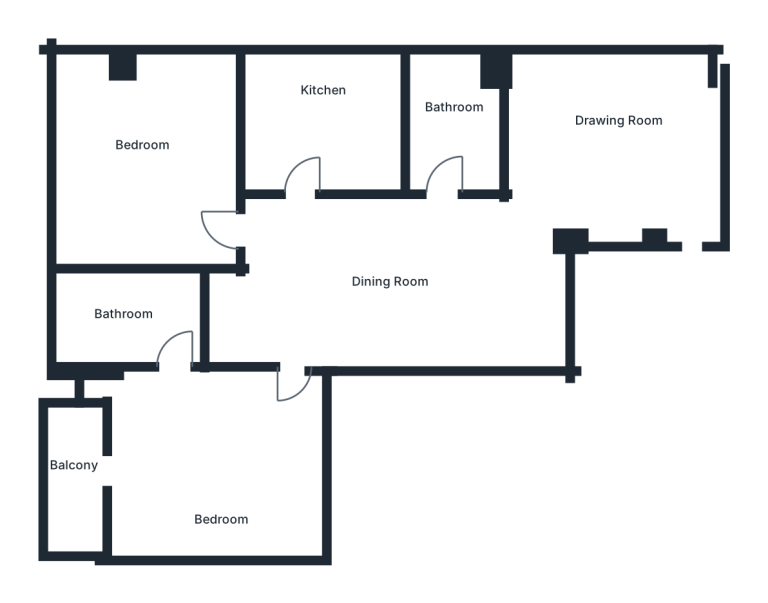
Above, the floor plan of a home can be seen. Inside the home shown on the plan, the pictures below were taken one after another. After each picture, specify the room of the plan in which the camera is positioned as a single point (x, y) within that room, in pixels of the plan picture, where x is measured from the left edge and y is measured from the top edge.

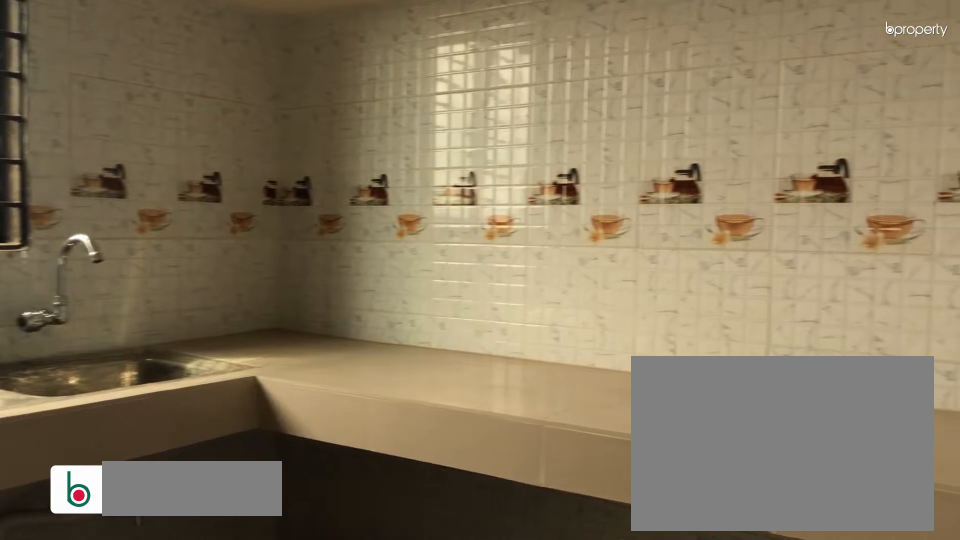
(327, 119)
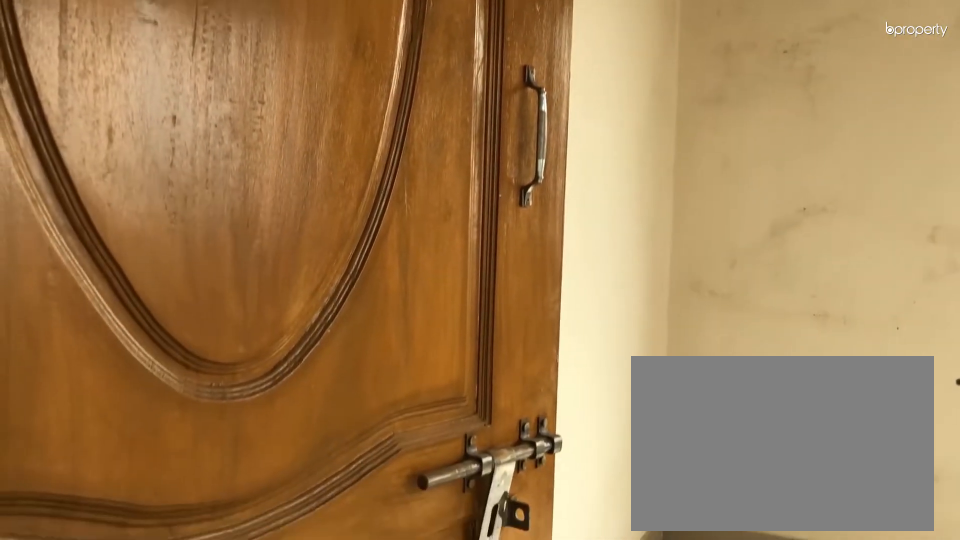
(149, 162)
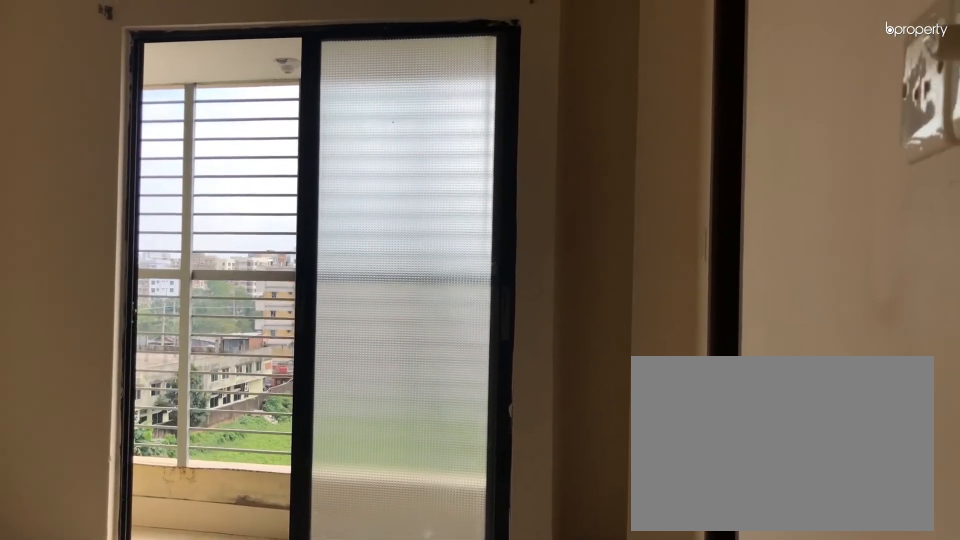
(218, 467)
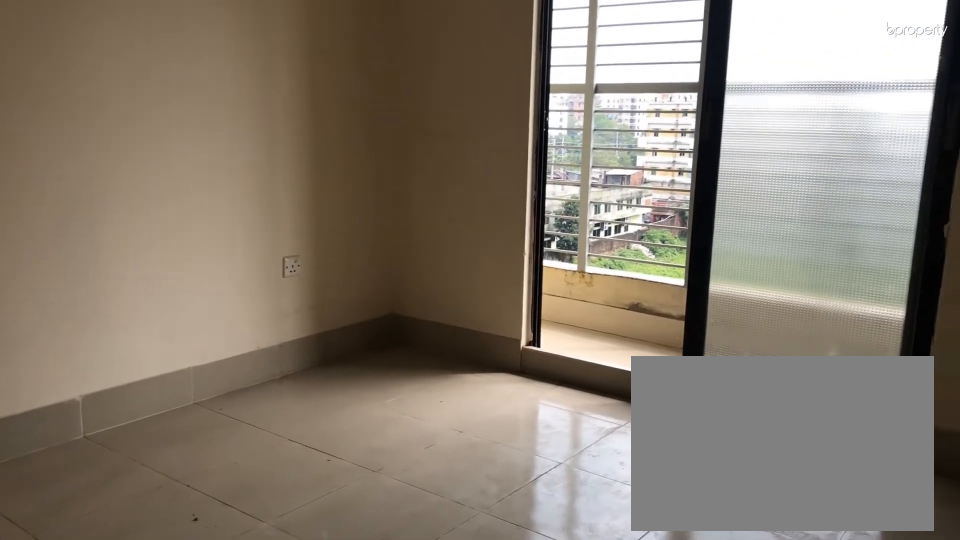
(218, 467)
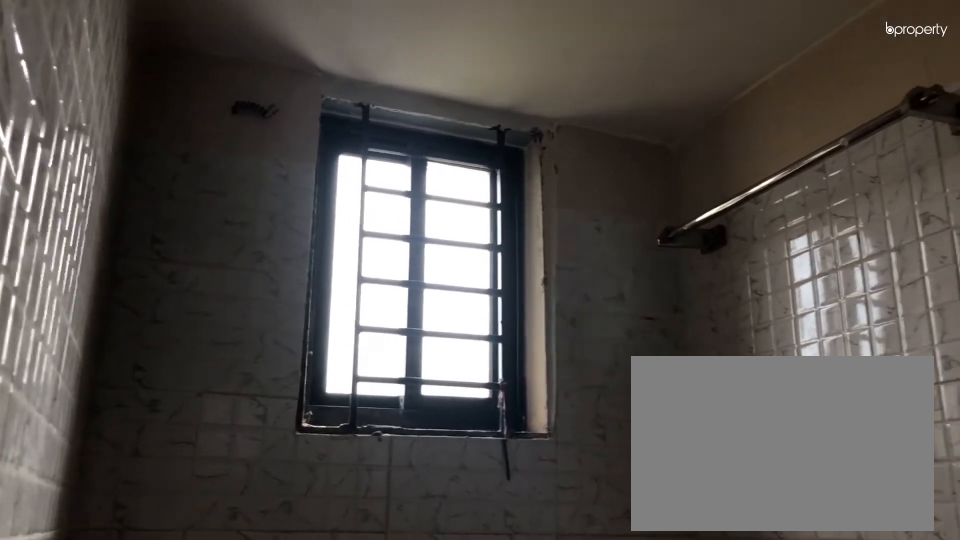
(106, 301)
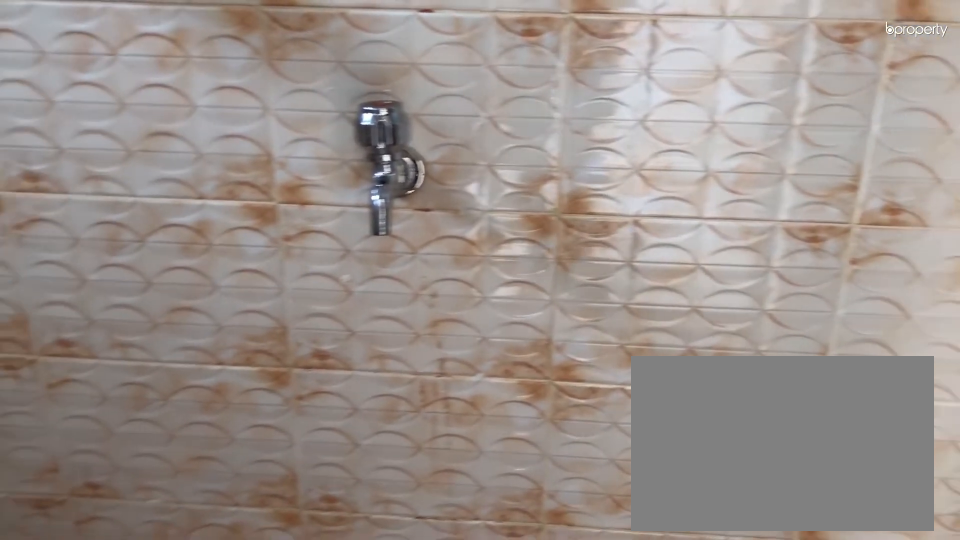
(106, 301)
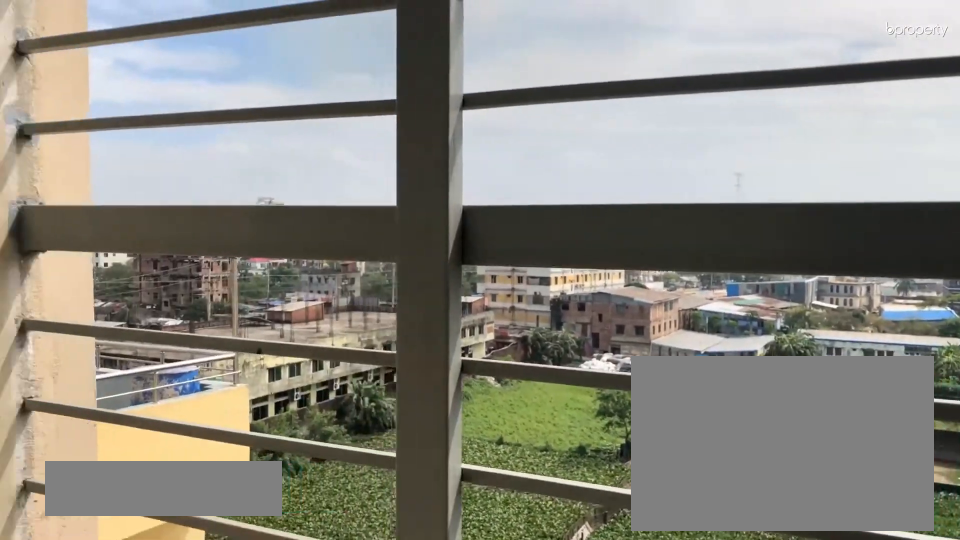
(83, 471)
